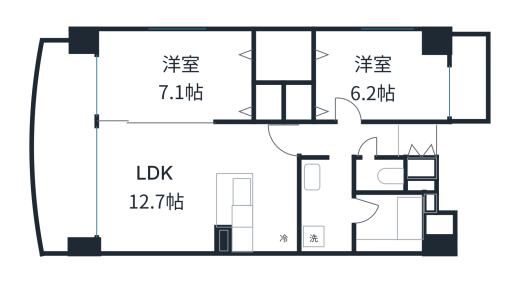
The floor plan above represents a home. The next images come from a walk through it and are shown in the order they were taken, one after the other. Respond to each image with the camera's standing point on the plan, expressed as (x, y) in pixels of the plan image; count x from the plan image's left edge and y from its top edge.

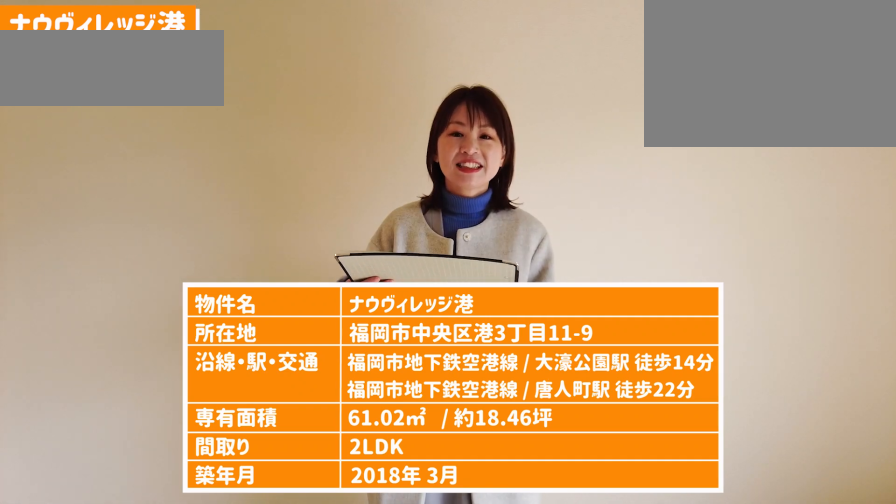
(165, 232)
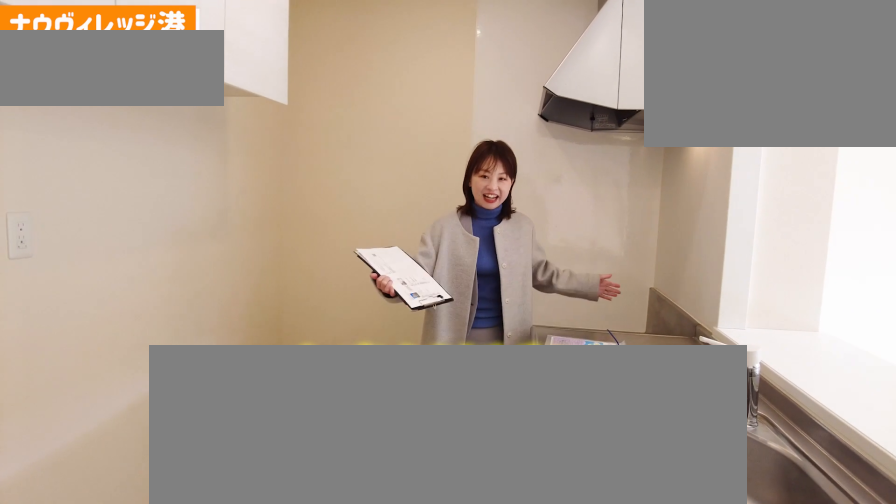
(271, 199)
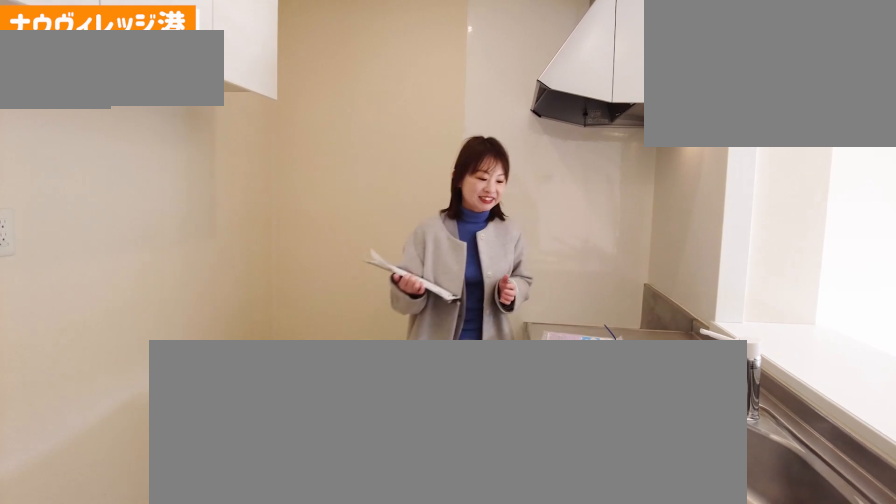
(271, 199)
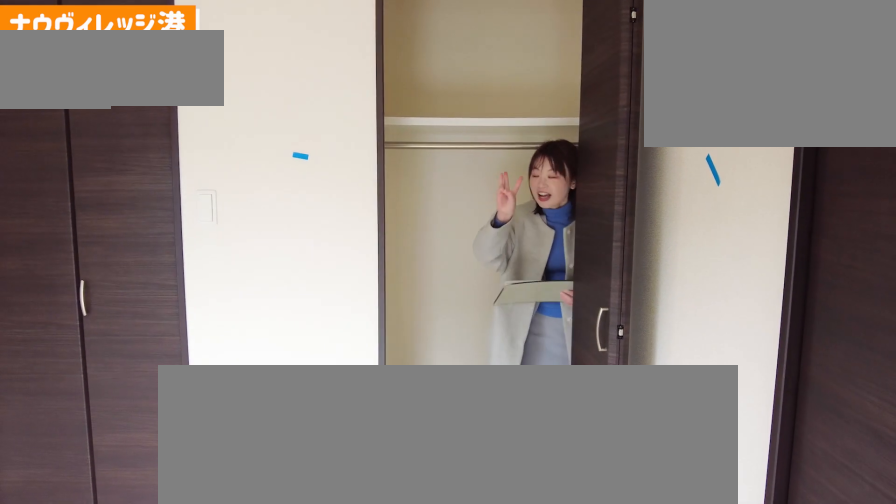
(231, 91)
